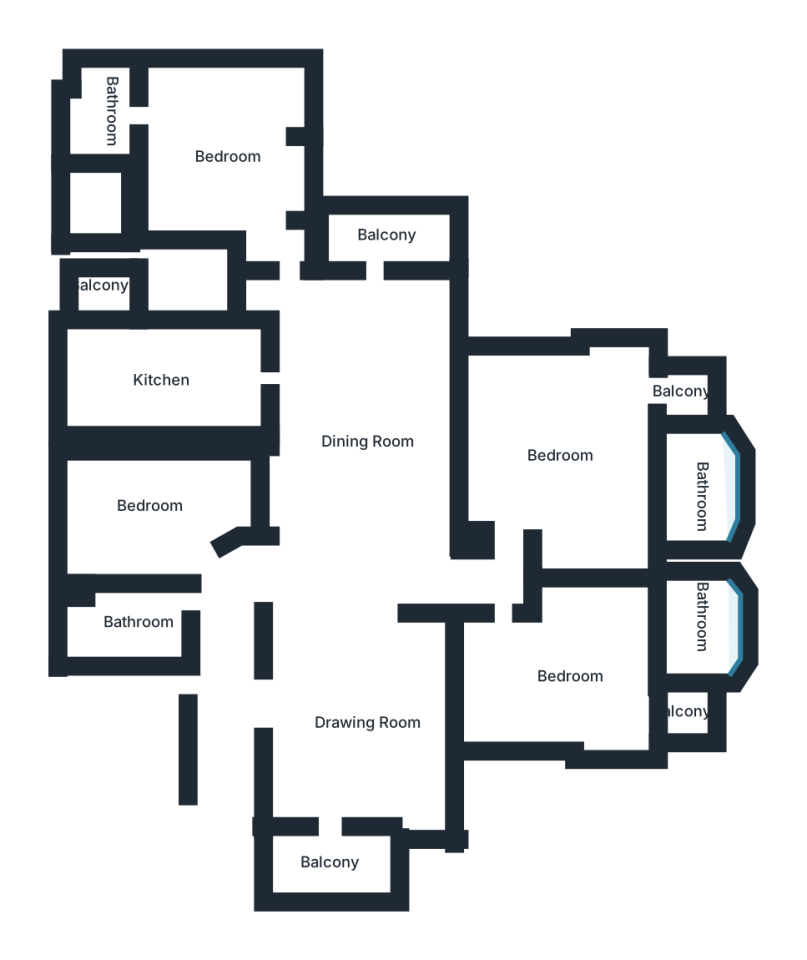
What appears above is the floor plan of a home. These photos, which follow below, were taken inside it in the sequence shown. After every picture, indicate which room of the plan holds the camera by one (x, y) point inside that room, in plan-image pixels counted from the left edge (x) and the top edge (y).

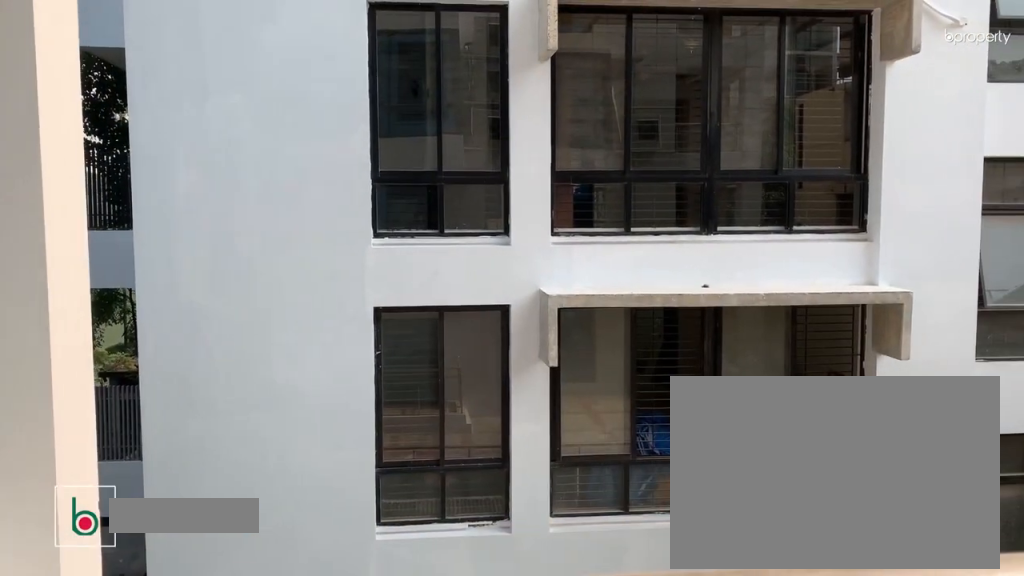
(383, 244)
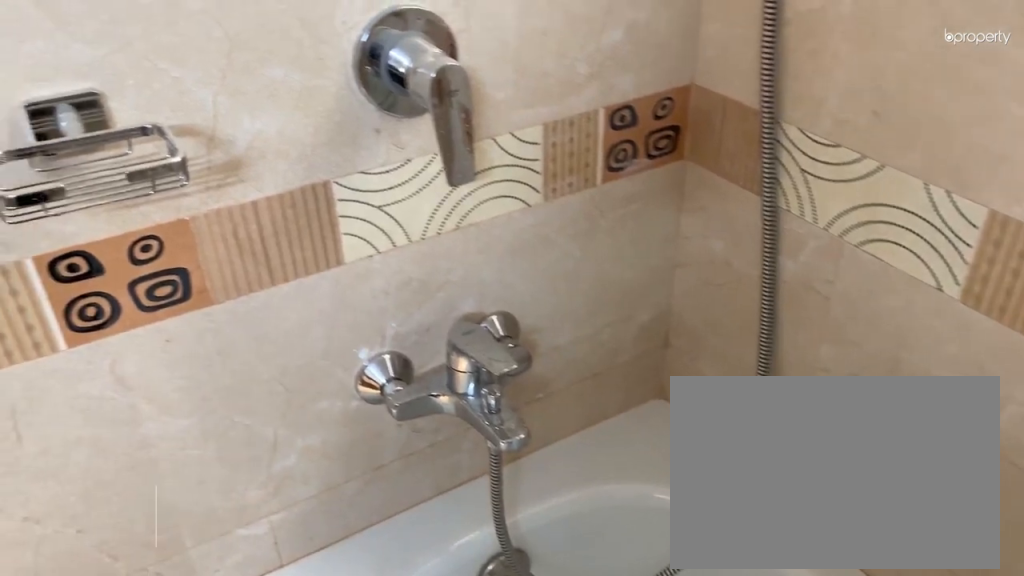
(693, 495)
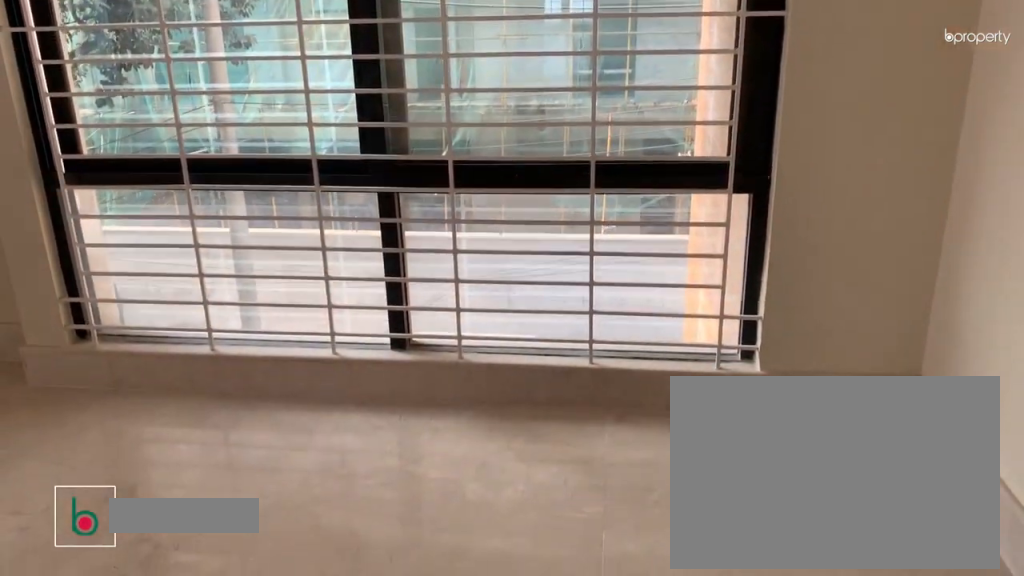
(575, 675)
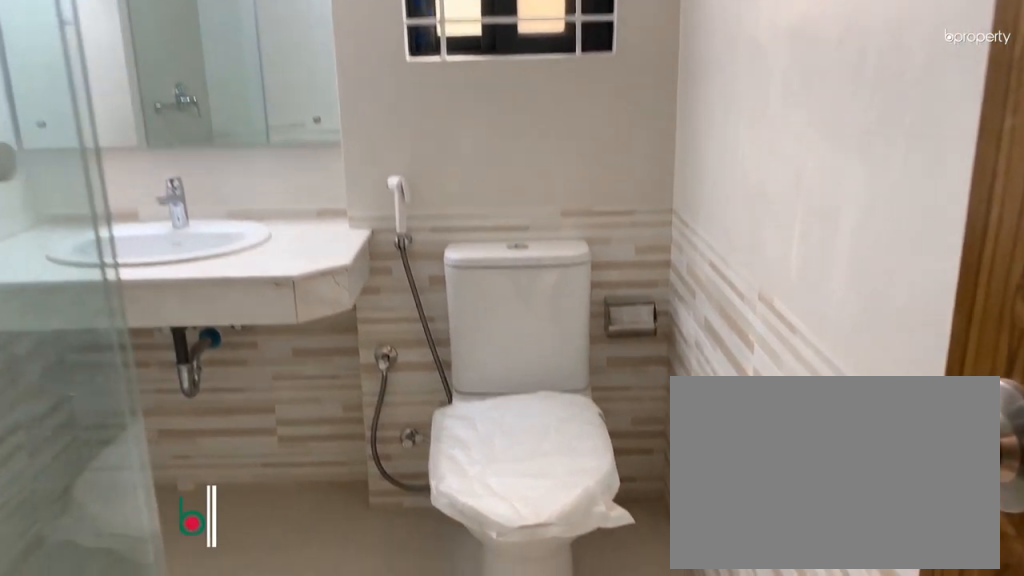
(699, 618)
